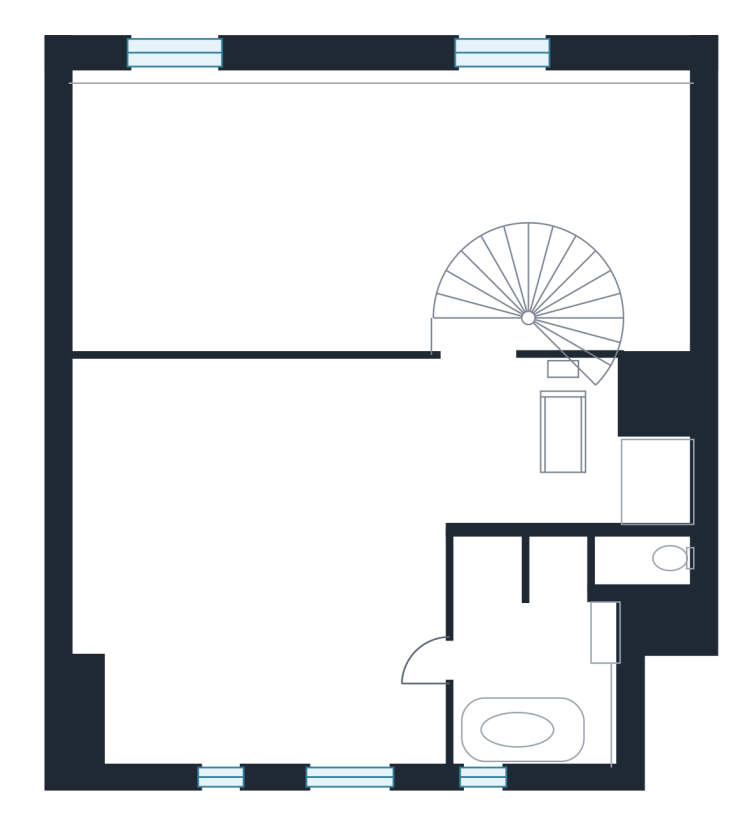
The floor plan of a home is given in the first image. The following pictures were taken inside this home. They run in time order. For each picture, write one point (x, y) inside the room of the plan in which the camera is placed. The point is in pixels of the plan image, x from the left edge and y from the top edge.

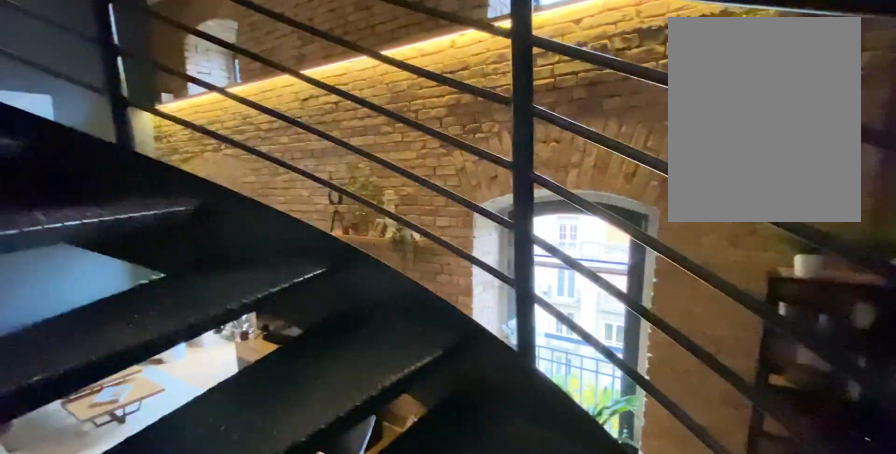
(525, 311)
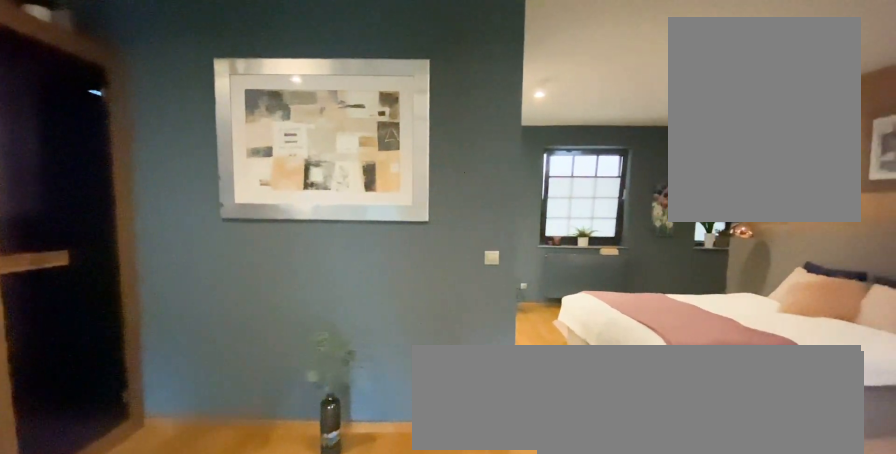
(314, 580)
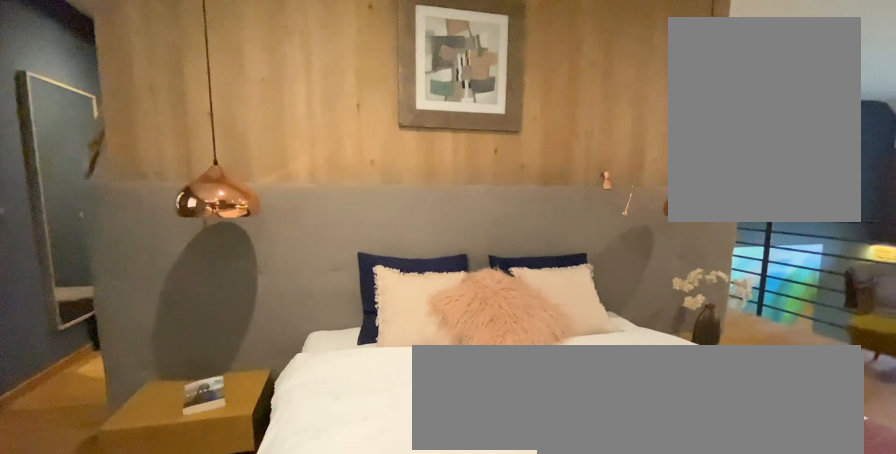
(314, 580)
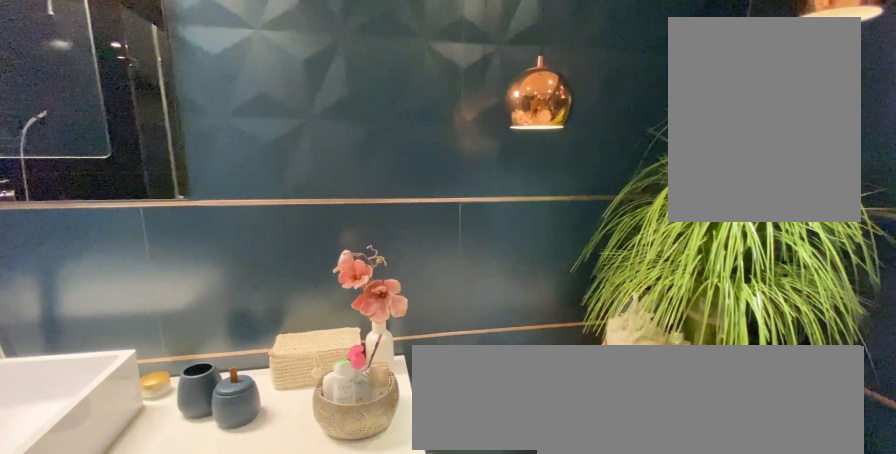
(522, 628)
